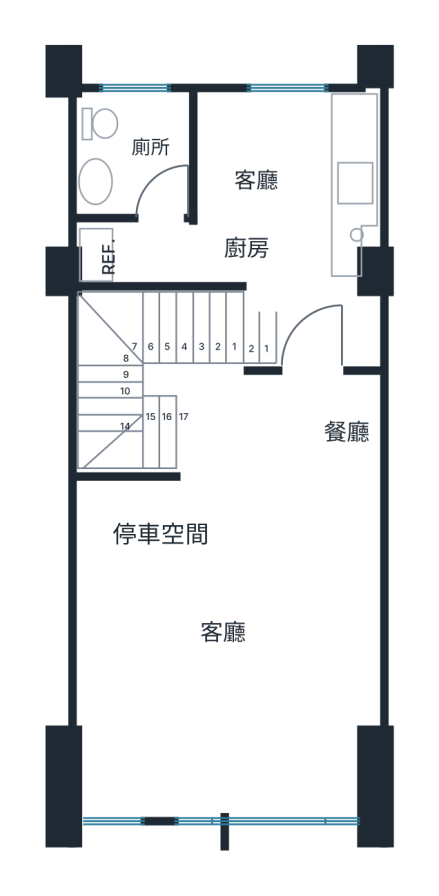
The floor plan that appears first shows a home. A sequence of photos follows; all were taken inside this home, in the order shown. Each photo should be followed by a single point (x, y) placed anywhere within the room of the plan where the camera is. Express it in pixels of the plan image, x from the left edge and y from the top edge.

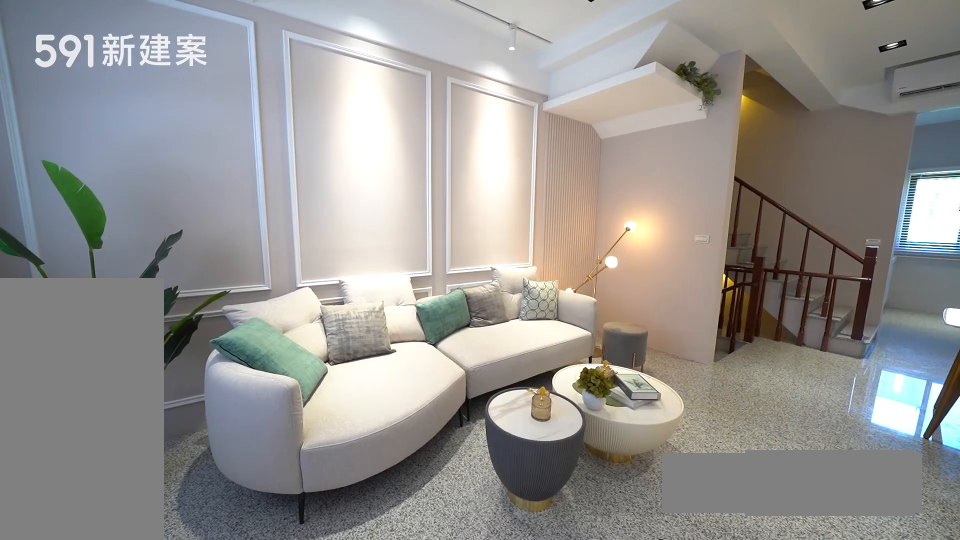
(232, 647)
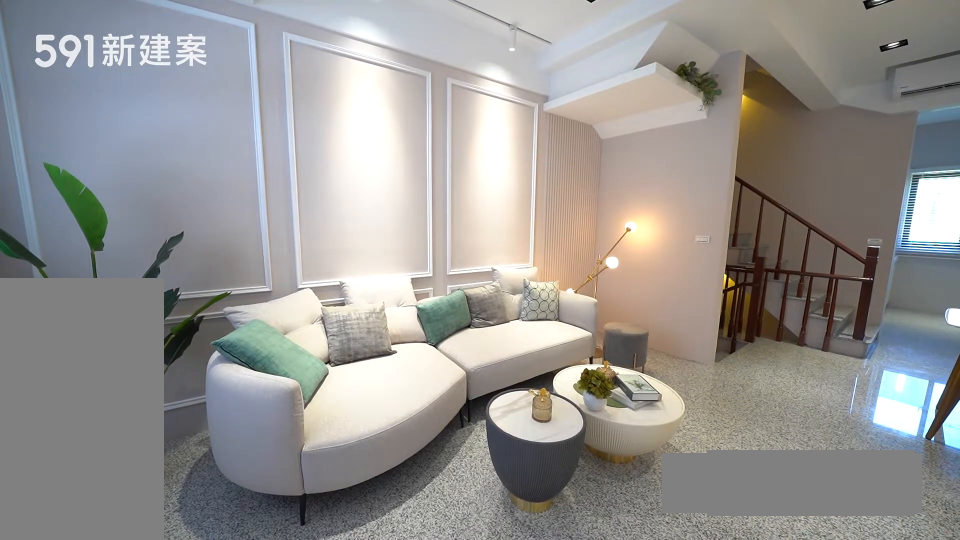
(232, 647)
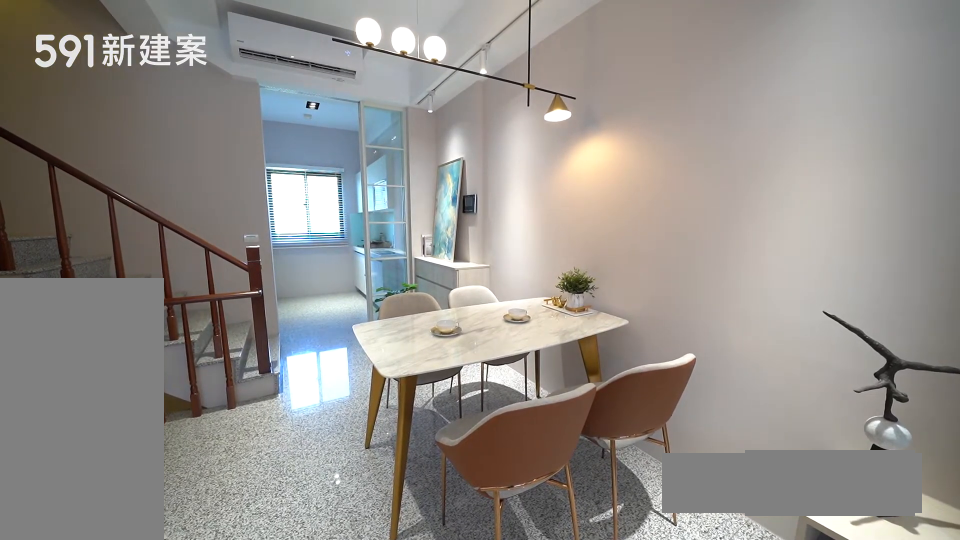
(318, 424)
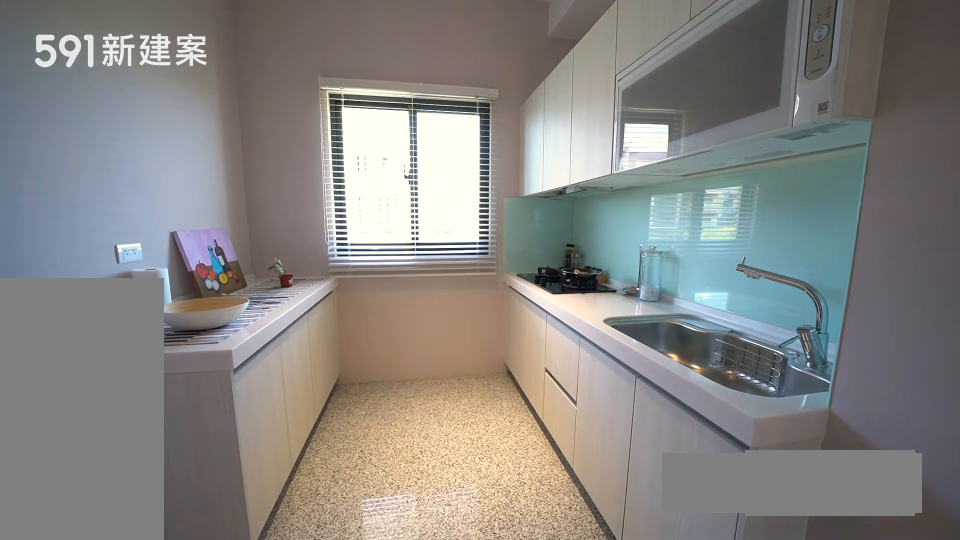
(290, 182)
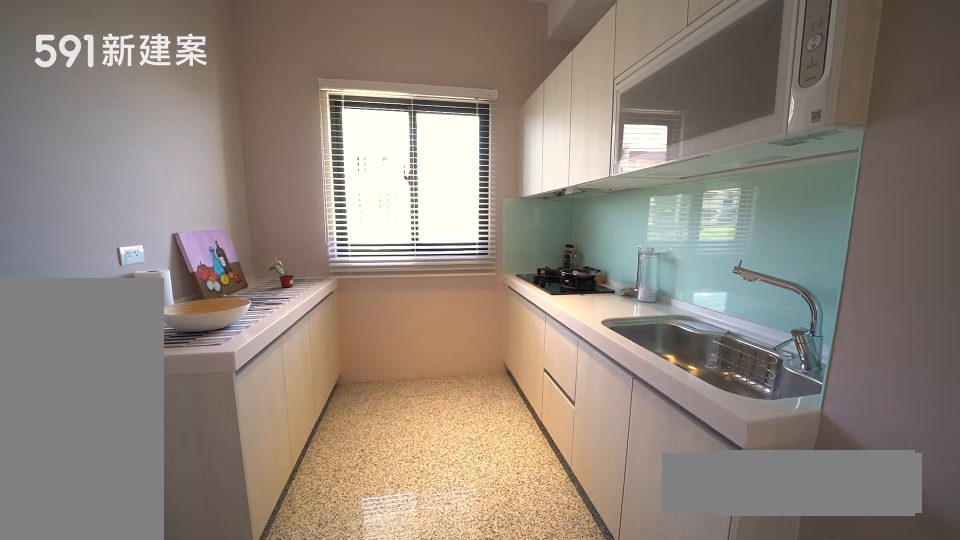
(290, 182)
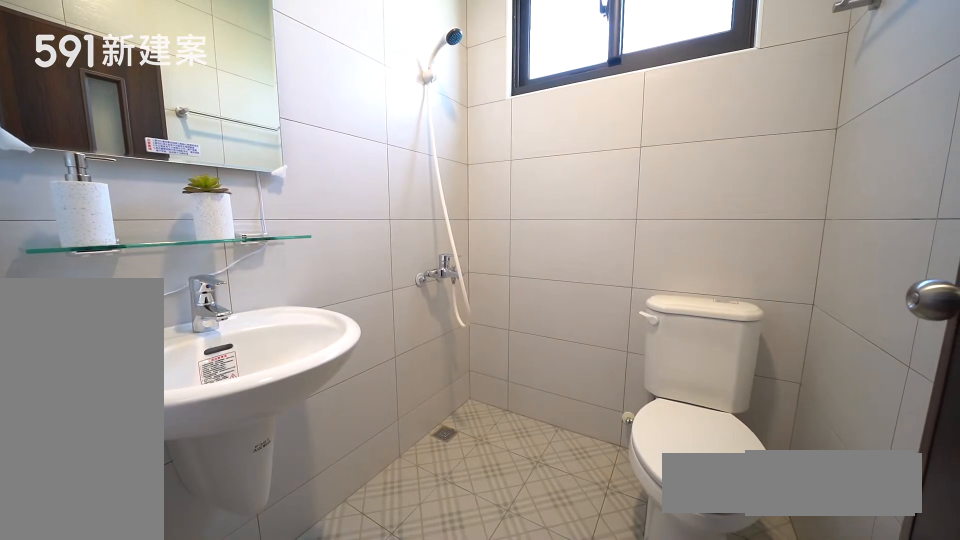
(135, 151)
